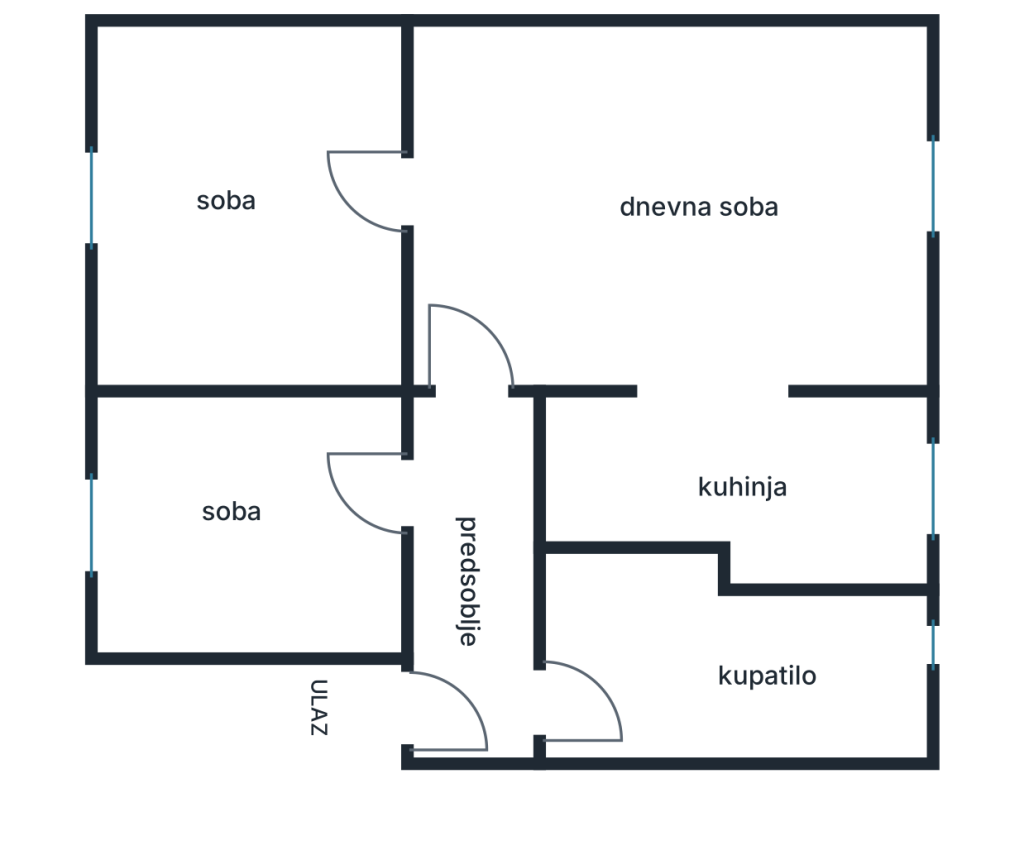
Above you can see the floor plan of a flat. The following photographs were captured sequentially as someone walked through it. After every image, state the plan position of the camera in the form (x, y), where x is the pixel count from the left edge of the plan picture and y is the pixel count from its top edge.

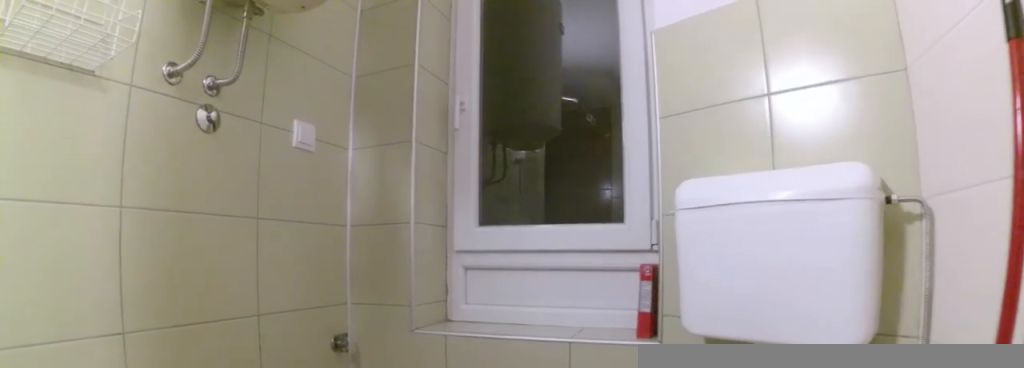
(770, 697)
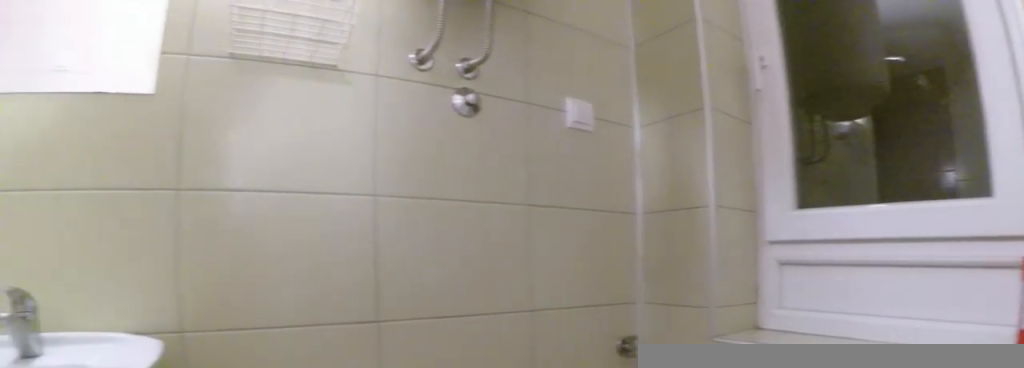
(823, 715)
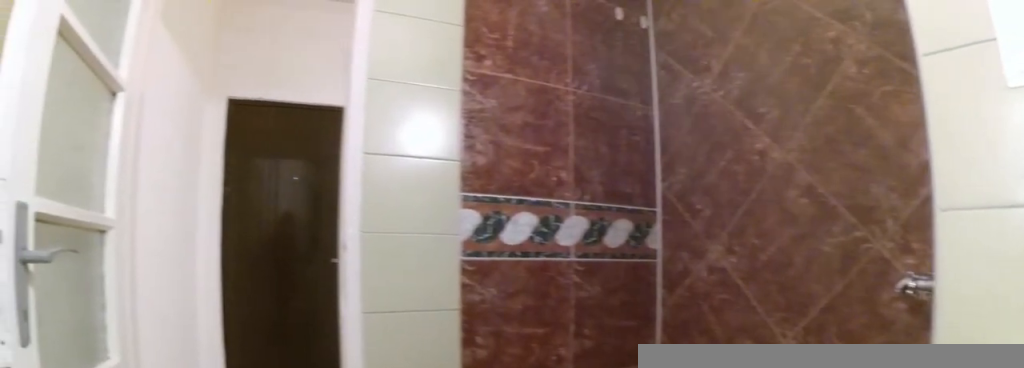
(878, 714)
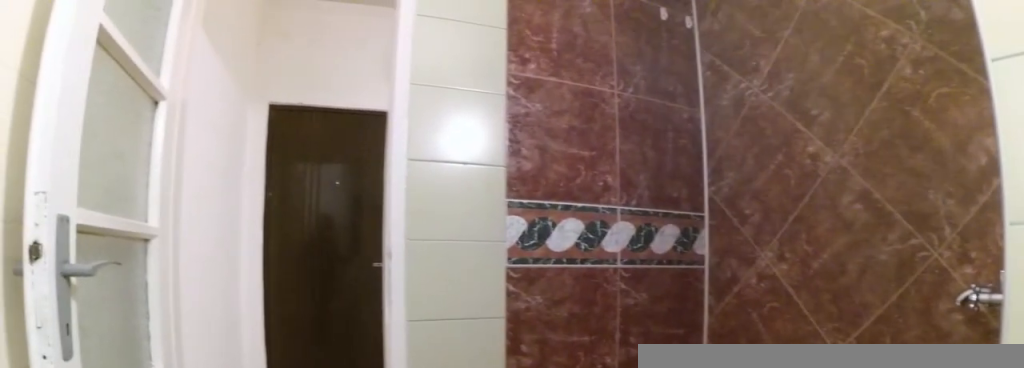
(882, 707)
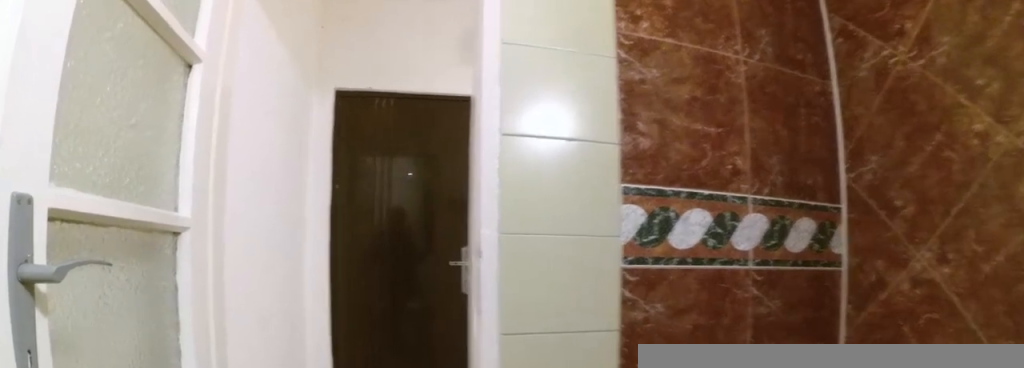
(794, 698)
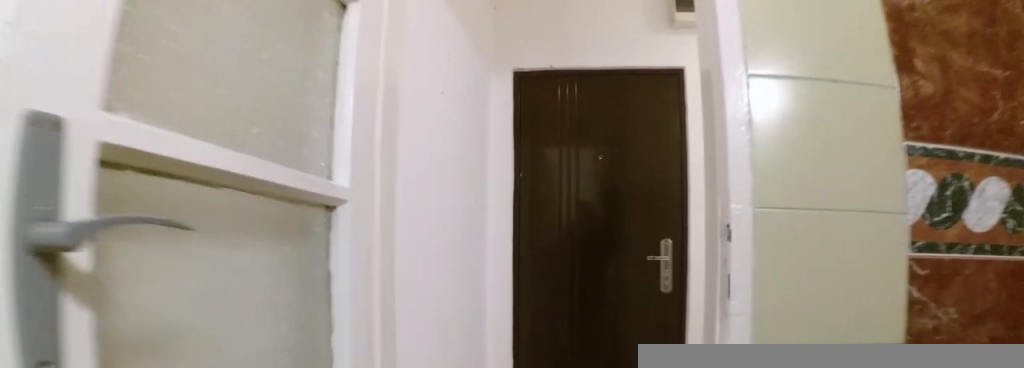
(722, 698)
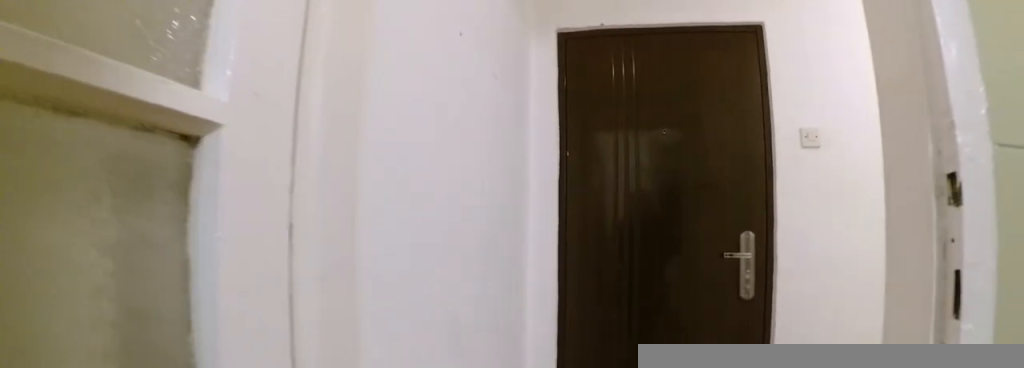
(649, 699)
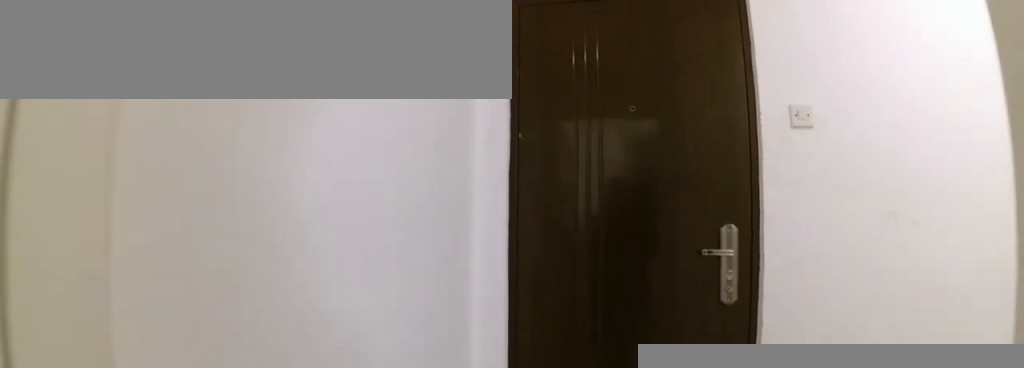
(595, 698)
